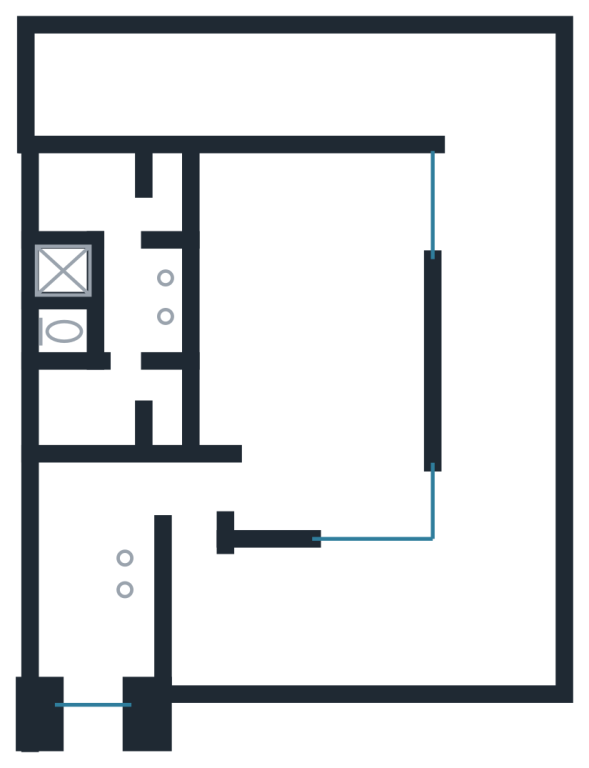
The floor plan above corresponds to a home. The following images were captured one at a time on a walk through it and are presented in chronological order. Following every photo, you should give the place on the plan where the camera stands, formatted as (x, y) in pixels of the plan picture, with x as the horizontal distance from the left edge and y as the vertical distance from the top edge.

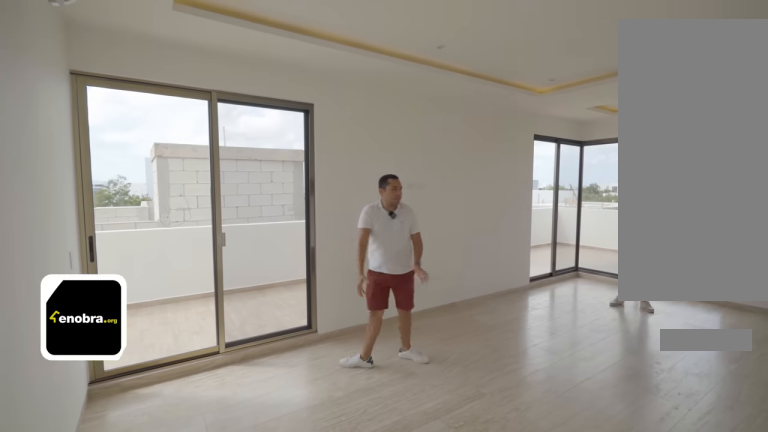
(236, 230)
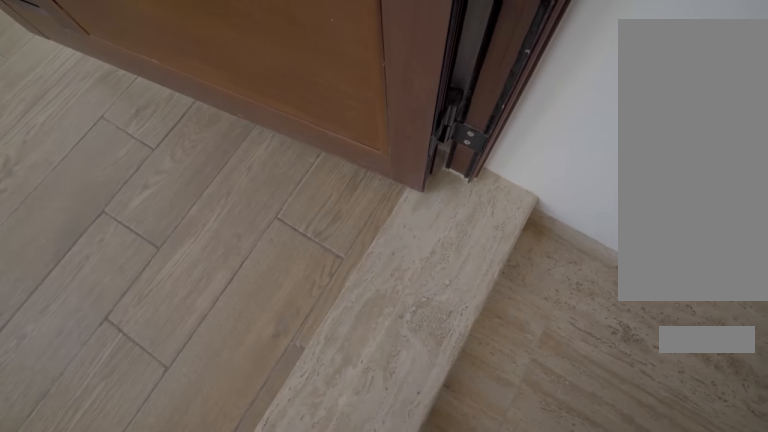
(193, 571)
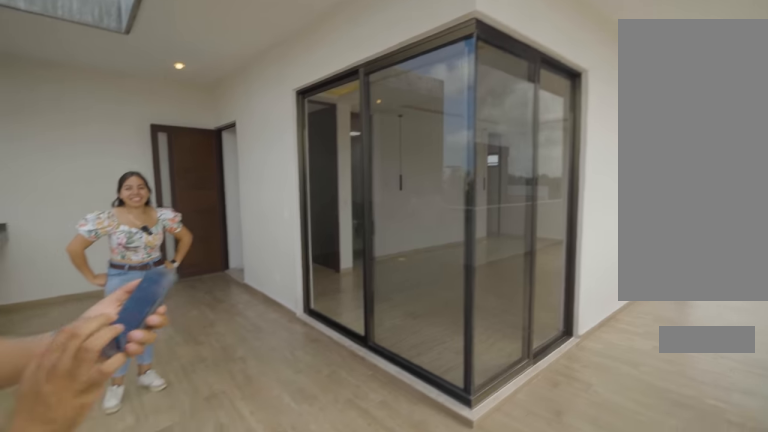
(474, 593)
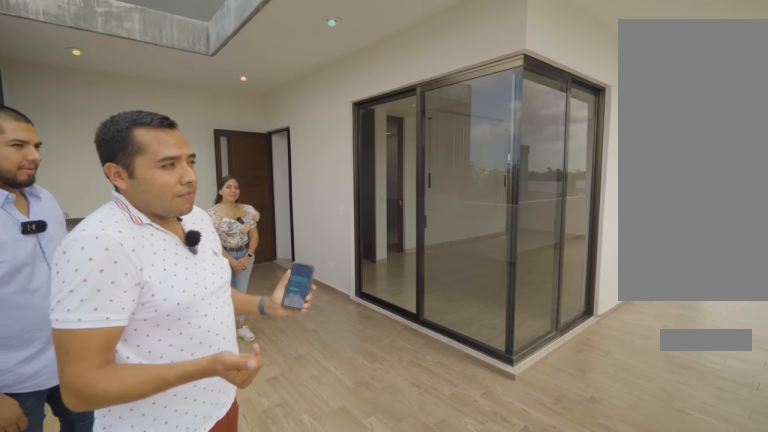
(473, 594)
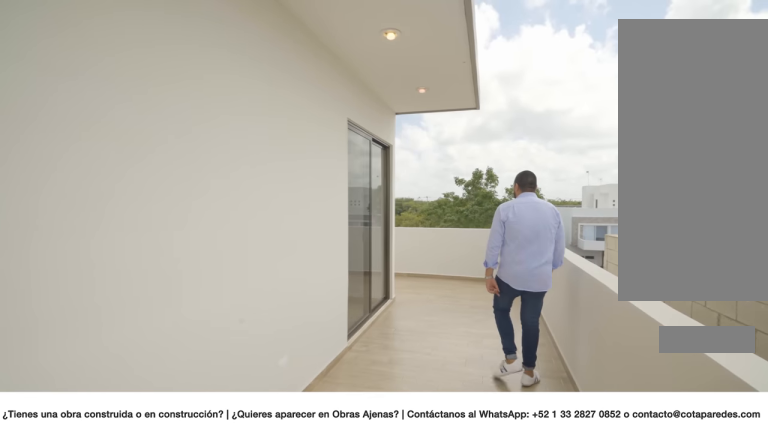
(490, 379)
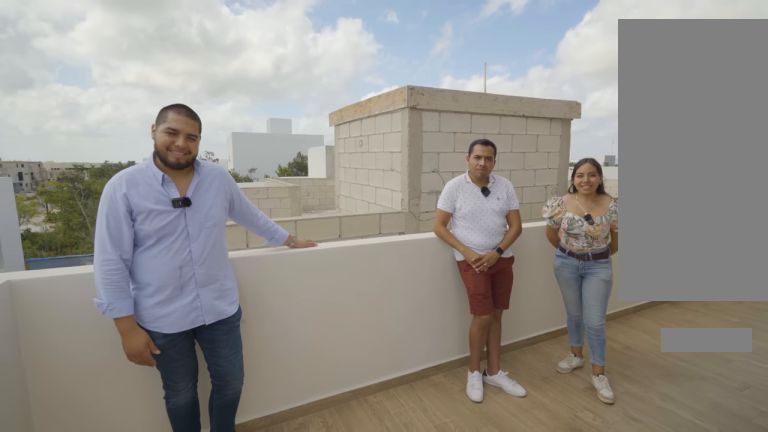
(457, 81)
